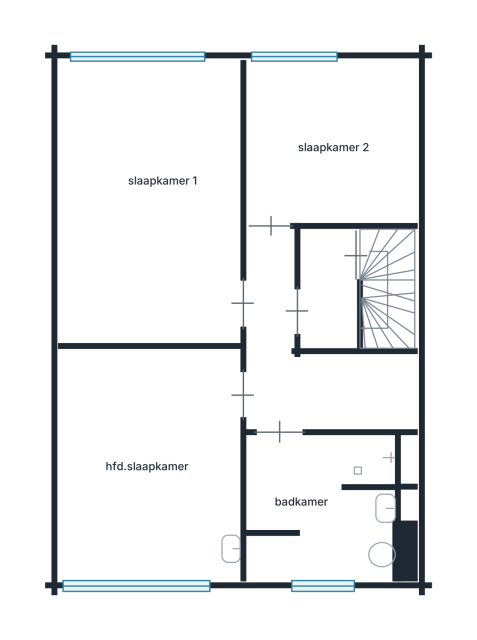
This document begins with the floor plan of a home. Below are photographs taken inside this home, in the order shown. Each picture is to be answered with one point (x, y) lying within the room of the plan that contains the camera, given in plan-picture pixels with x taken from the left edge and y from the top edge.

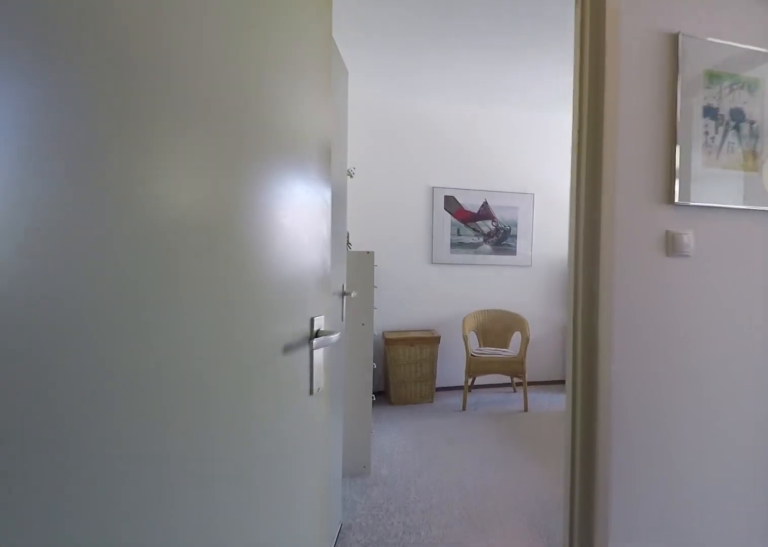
(311, 360)
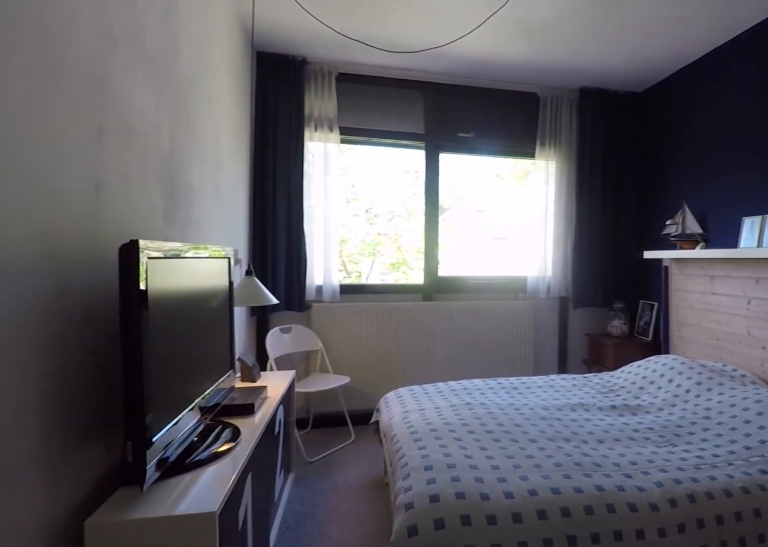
(150, 203)
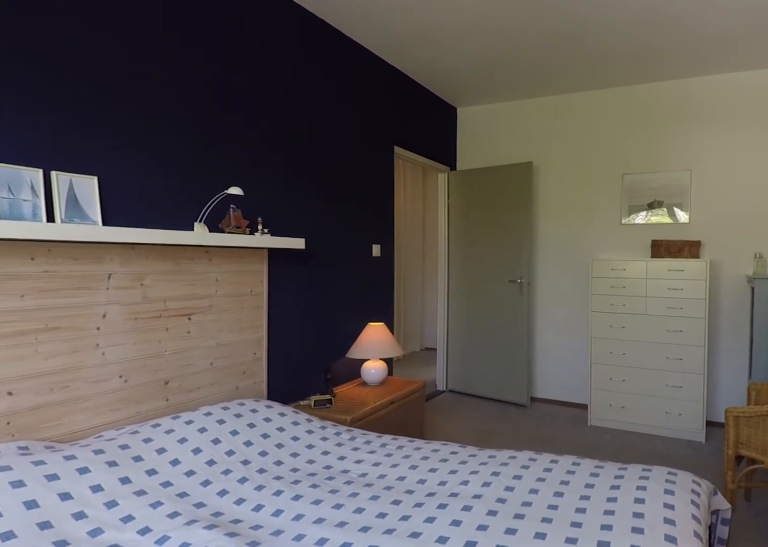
(150, 203)
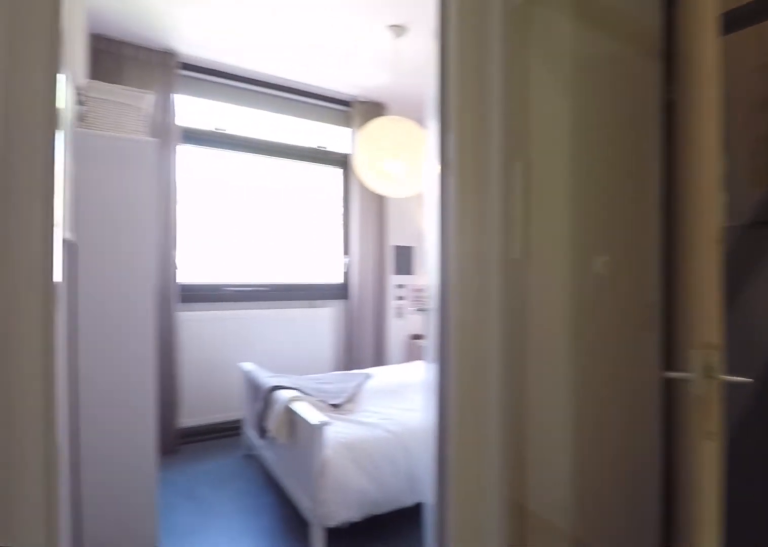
(311, 360)
